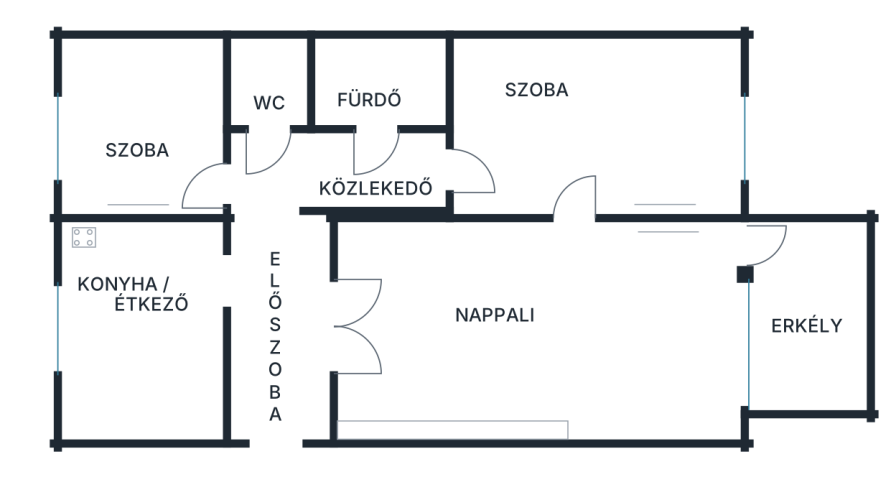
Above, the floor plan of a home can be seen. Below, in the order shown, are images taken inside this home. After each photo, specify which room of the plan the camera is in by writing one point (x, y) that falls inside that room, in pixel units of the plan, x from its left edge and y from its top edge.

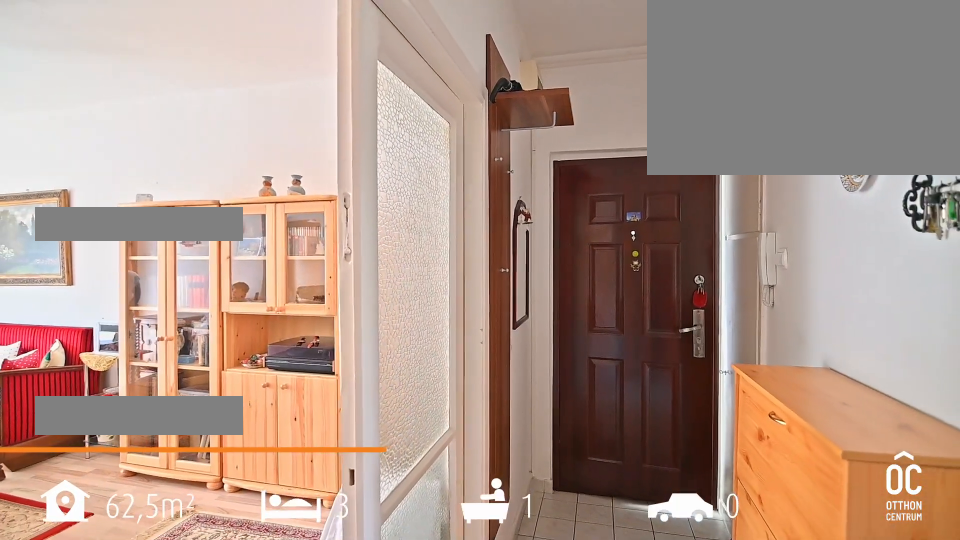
(277, 316)
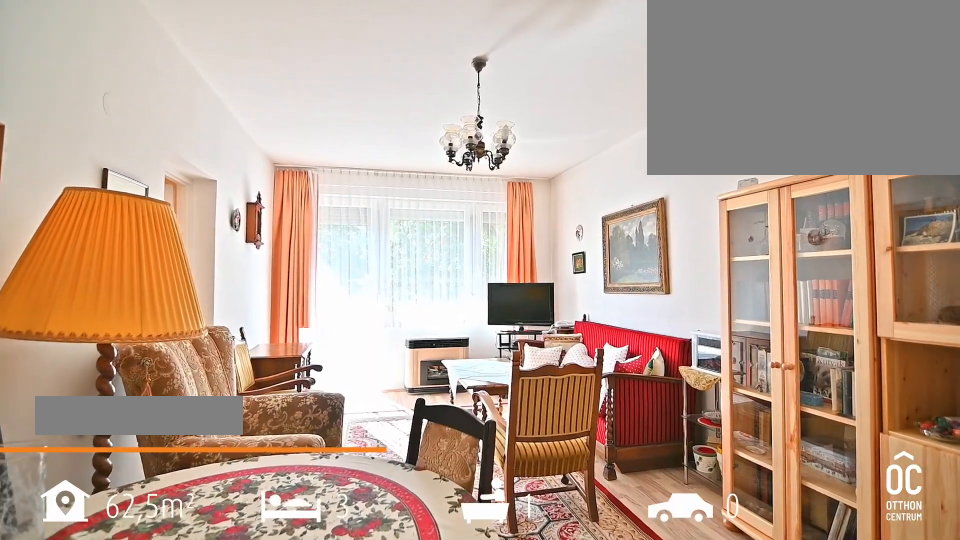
(532, 334)
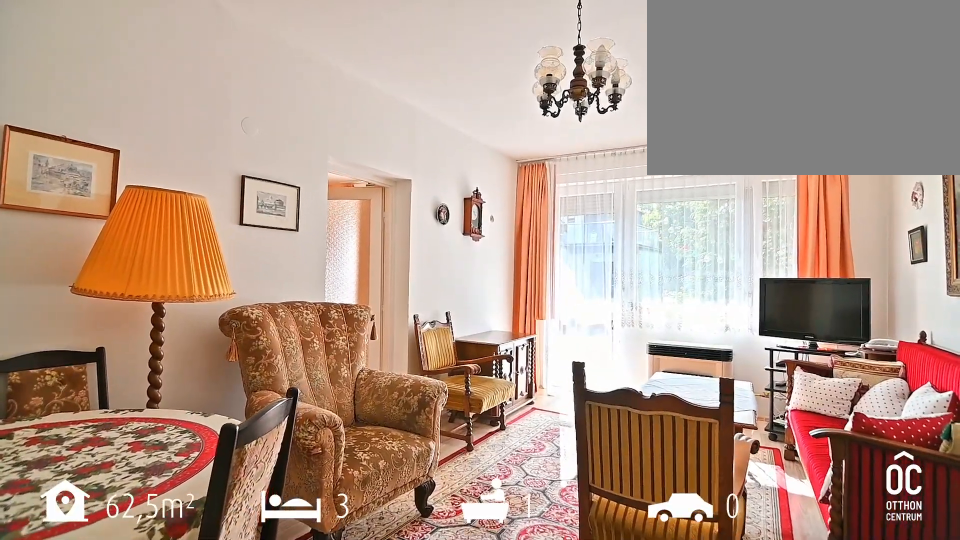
(532, 335)
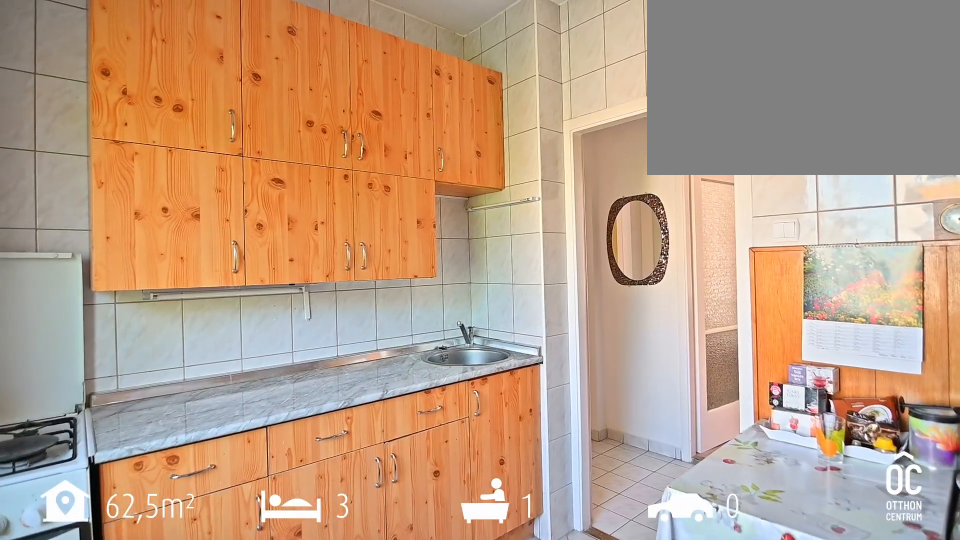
(139, 329)
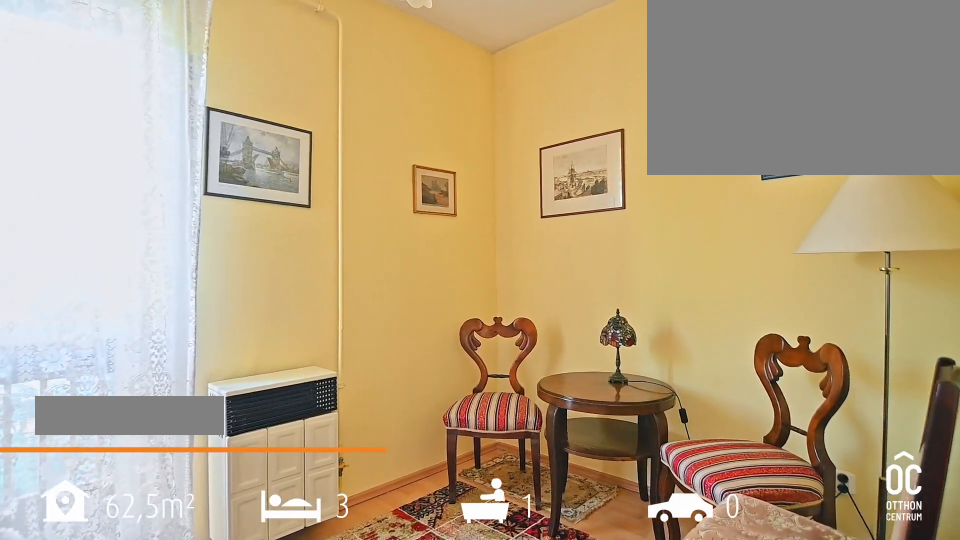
(139, 130)
